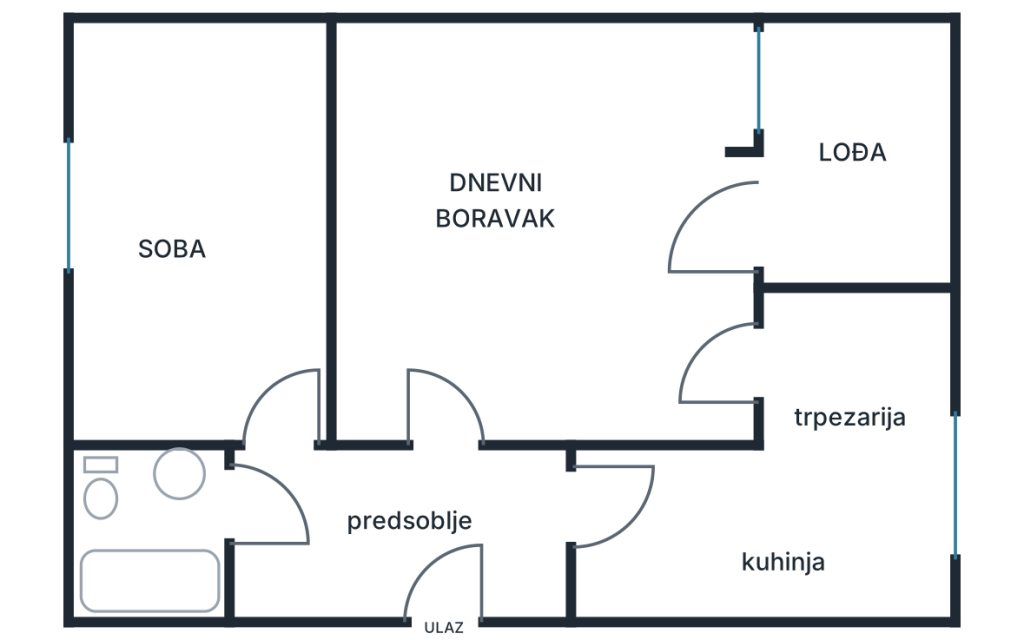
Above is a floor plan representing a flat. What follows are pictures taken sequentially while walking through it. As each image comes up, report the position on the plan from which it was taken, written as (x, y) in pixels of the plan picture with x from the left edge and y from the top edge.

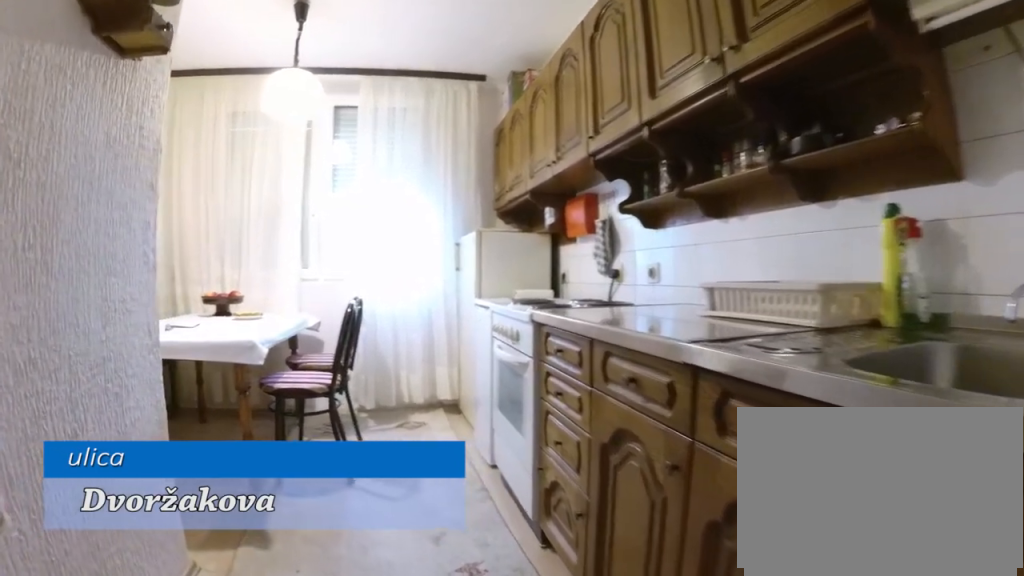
(582, 521)
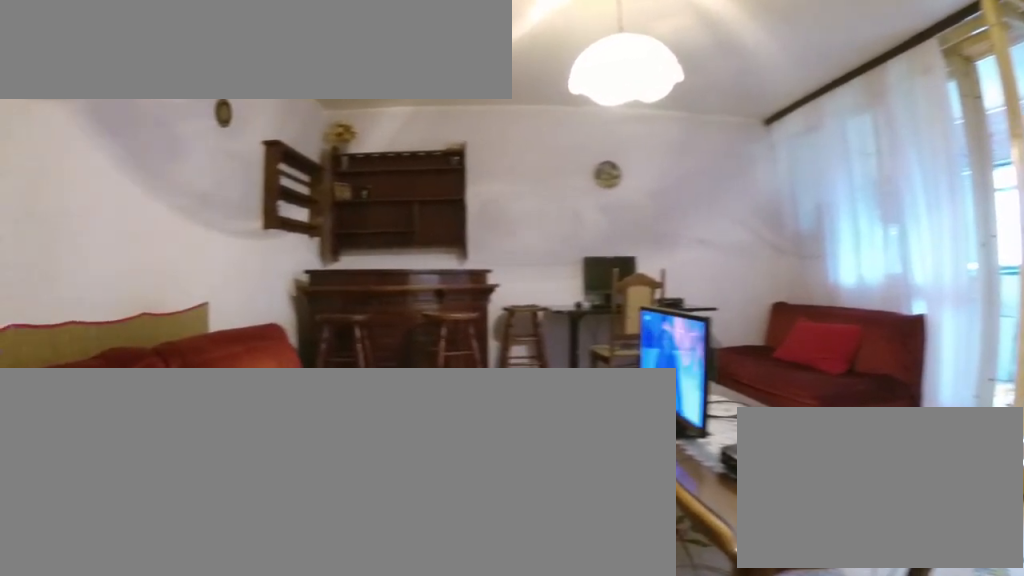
(455, 449)
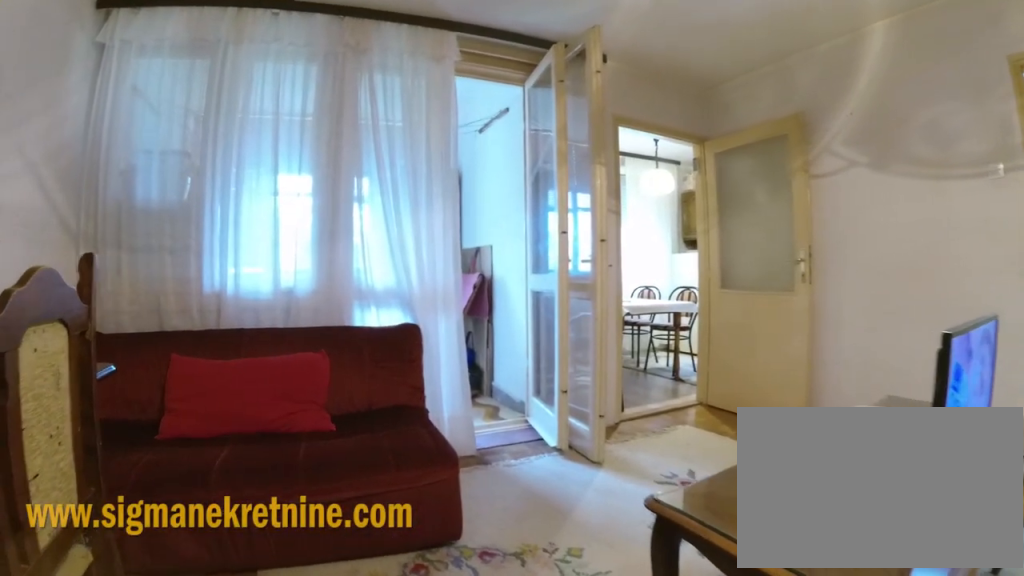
(422, 179)
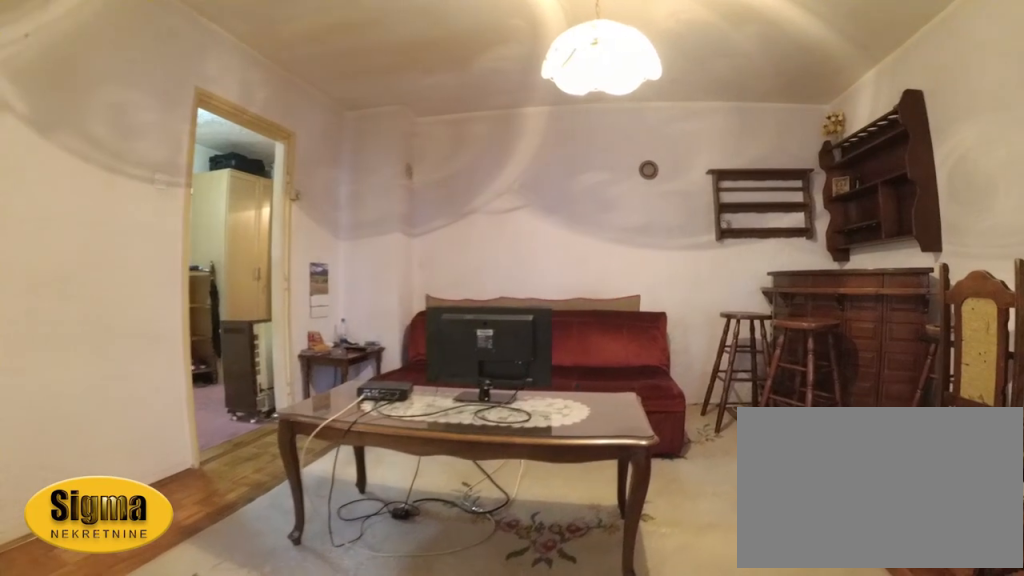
(742, 222)
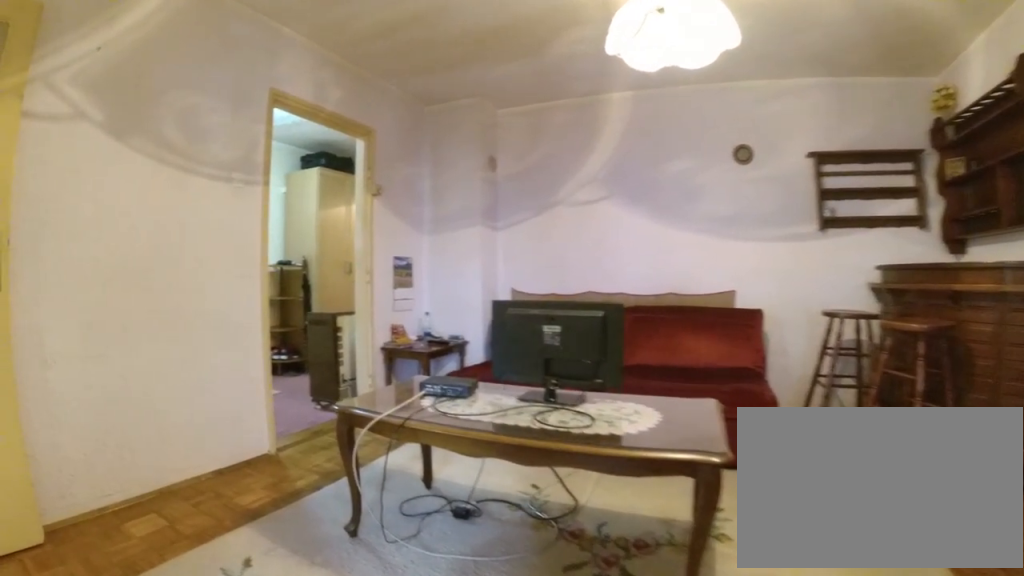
(713, 220)
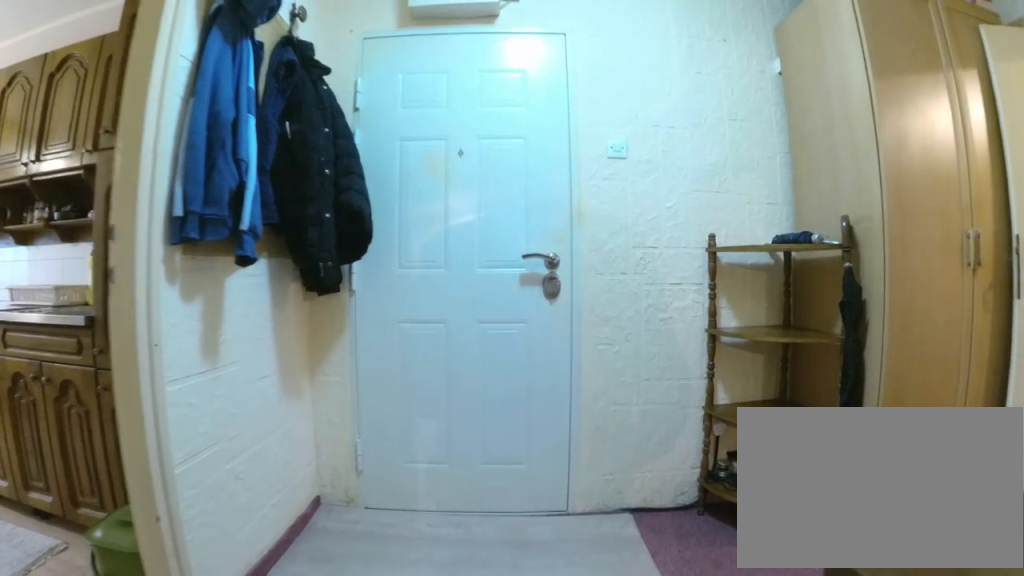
(442, 442)
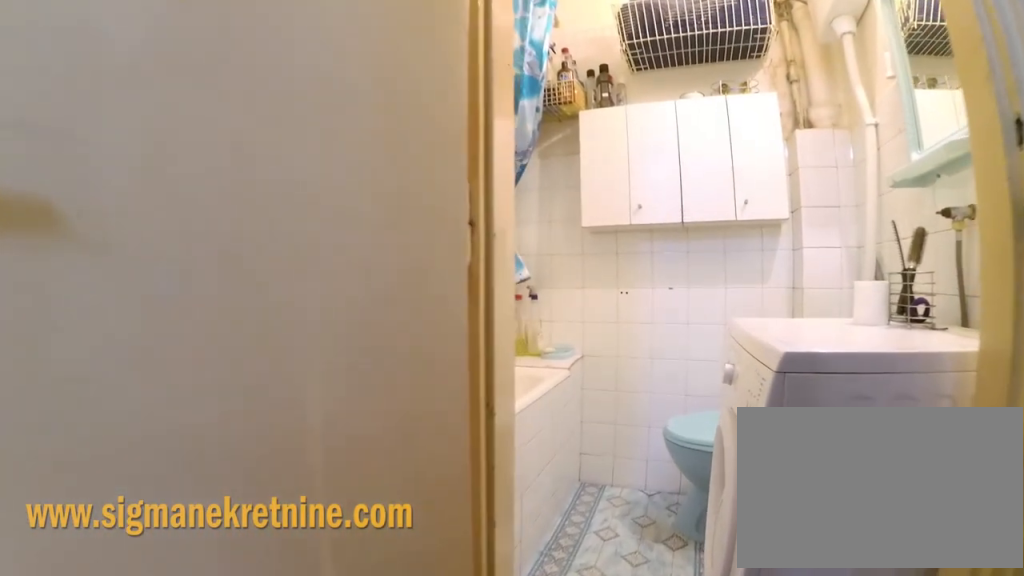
(291, 499)
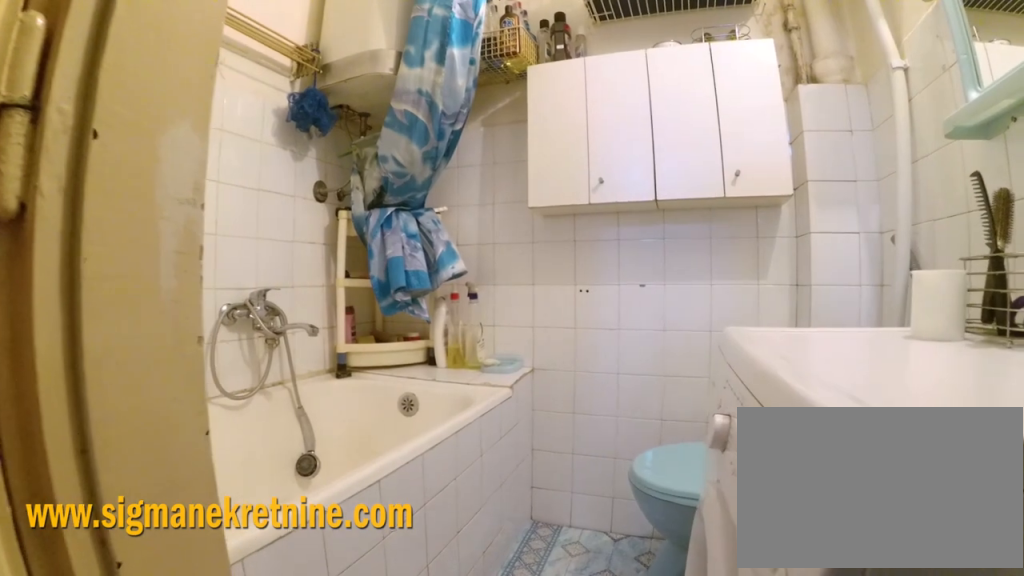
(254, 499)
